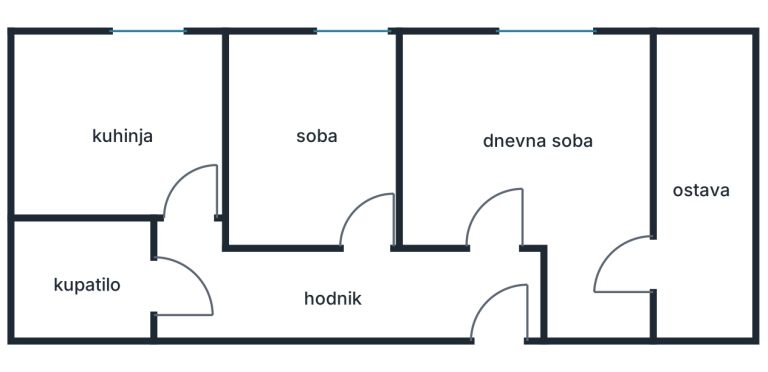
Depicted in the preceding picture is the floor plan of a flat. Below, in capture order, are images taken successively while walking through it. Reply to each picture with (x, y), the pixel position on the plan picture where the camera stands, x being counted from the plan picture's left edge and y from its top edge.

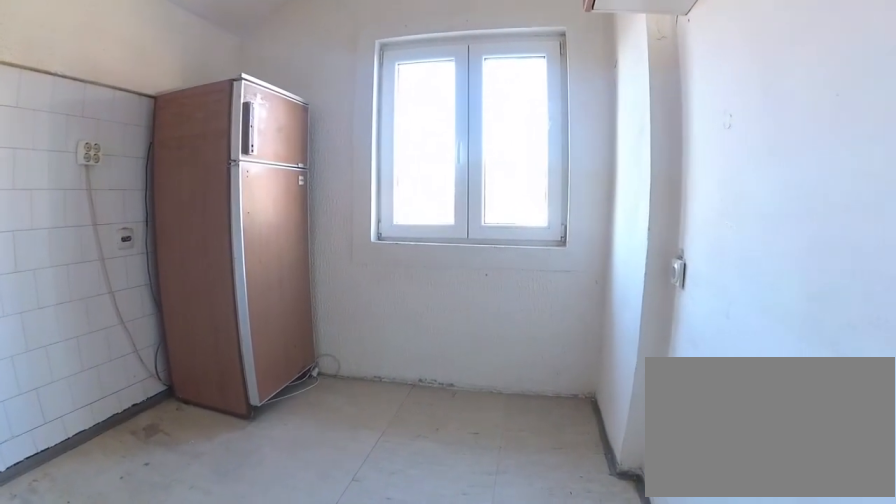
(192, 176)
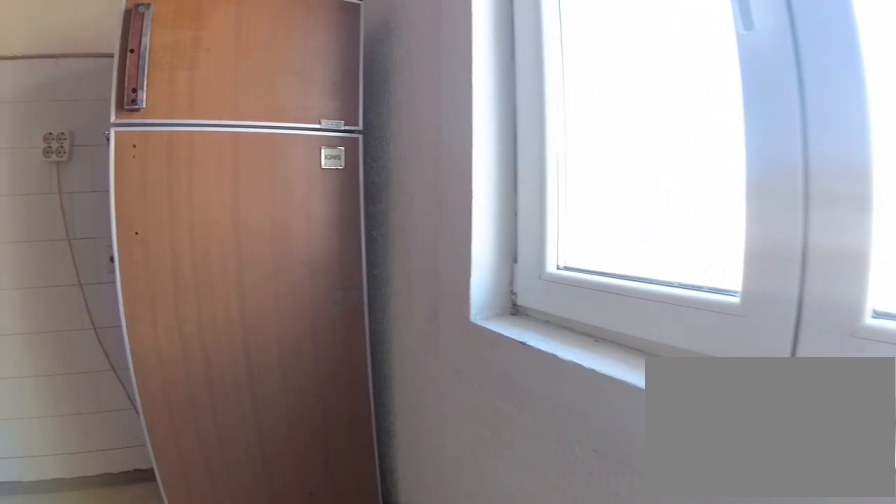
(179, 82)
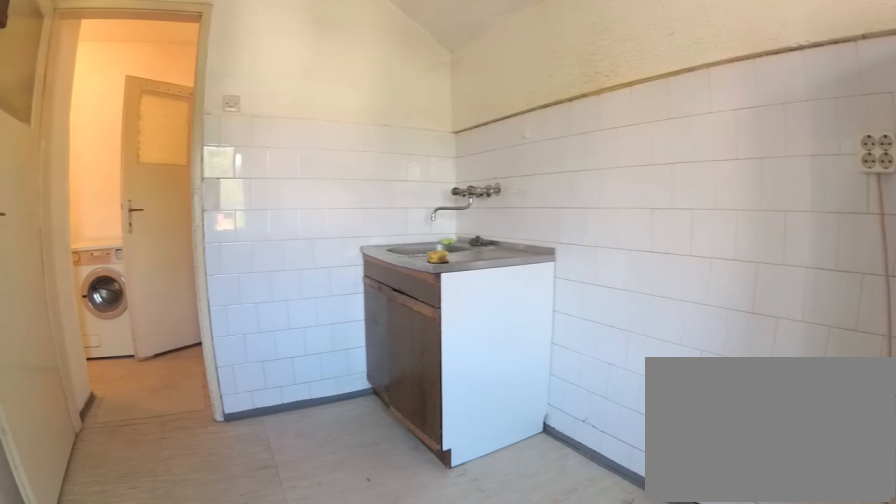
(185, 64)
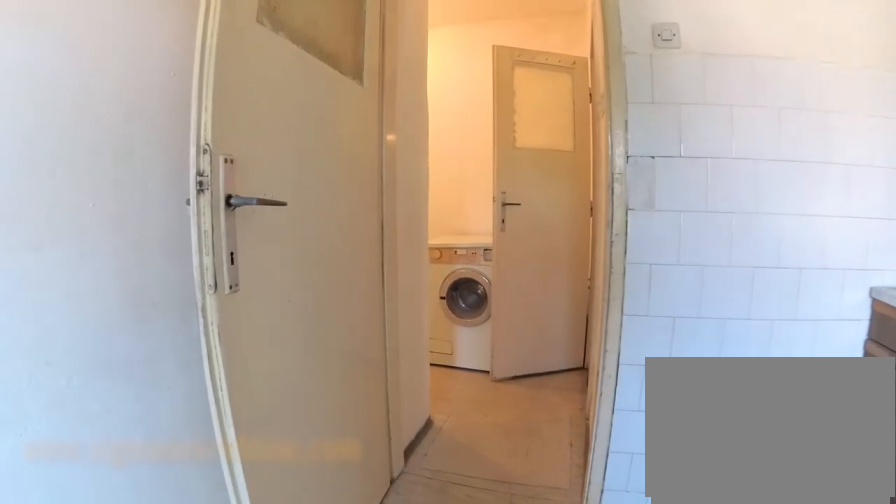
(181, 117)
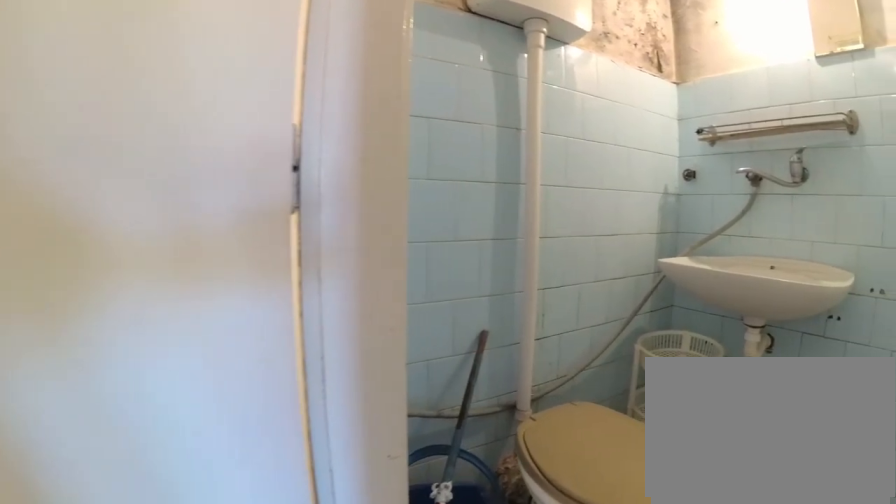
(175, 252)
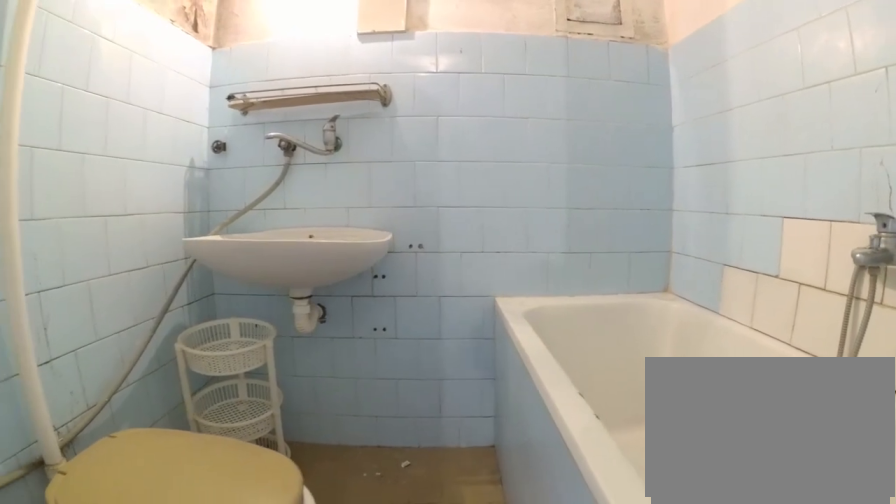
(148, 273)
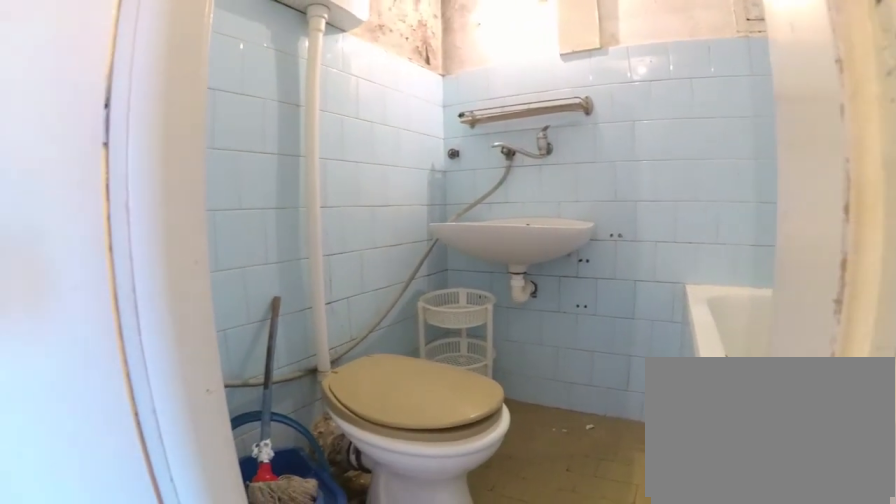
(170, 261)
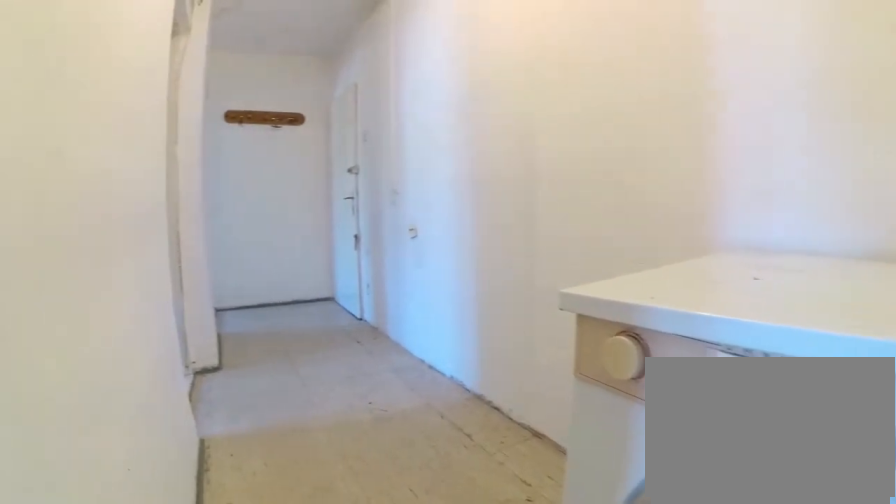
(174, 285)
